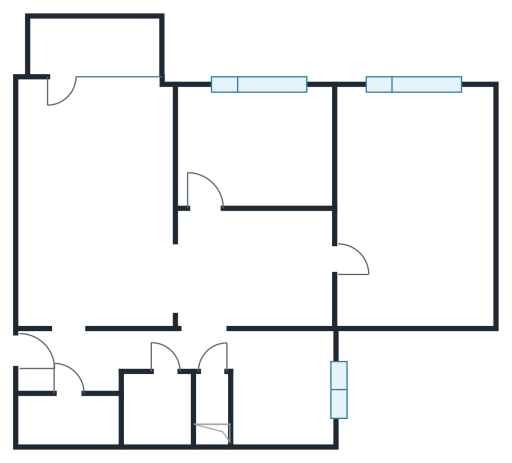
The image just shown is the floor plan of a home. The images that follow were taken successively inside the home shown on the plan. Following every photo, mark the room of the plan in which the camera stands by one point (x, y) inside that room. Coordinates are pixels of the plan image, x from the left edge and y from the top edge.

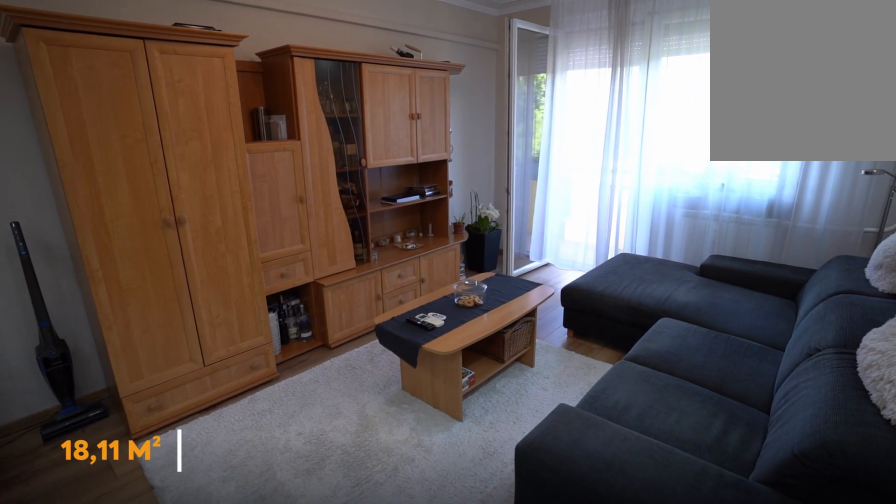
(86, 201)
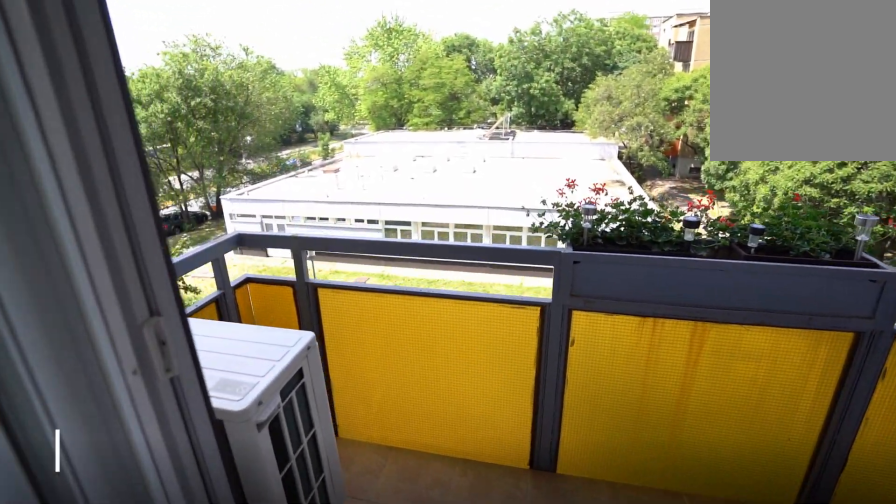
(86, 49)
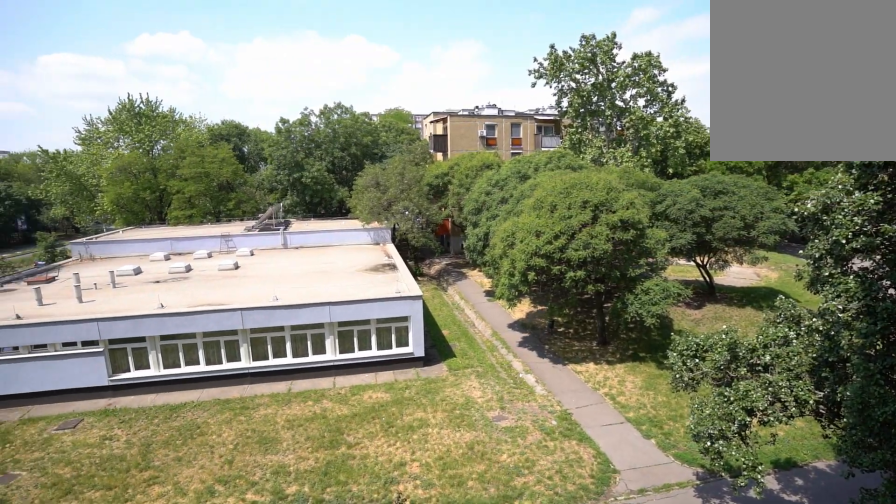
(86, 48)
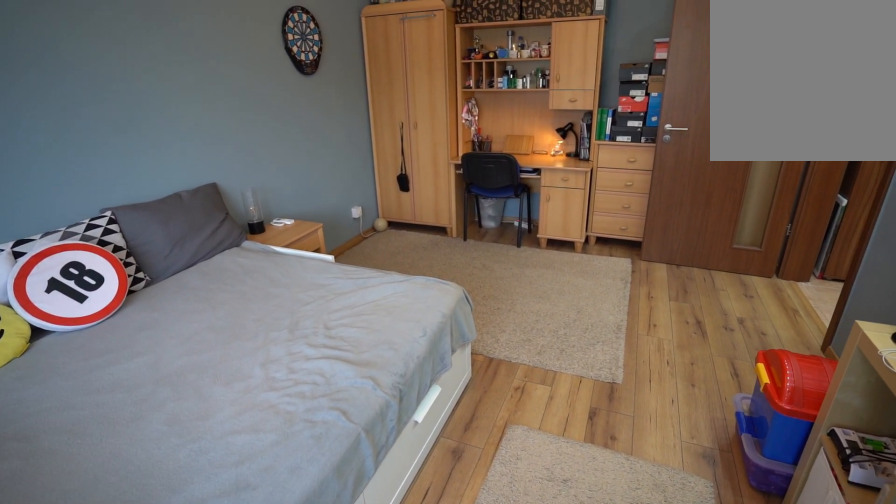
(420, 218)
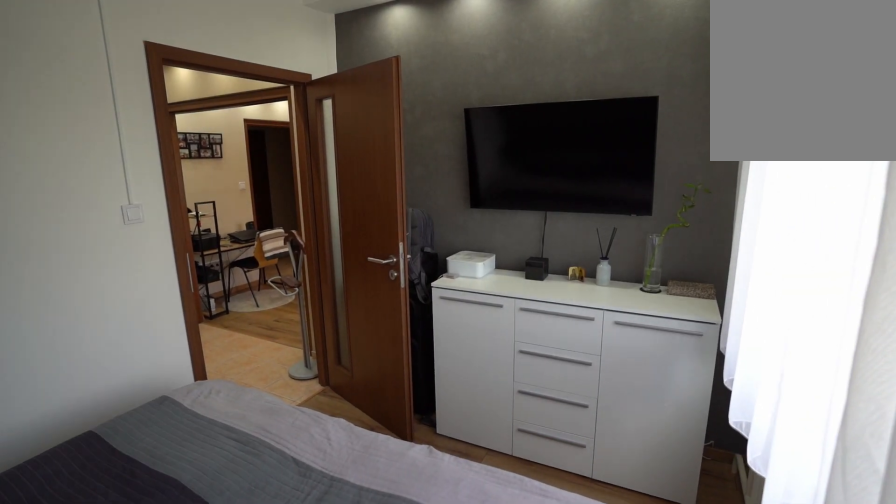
(263, 142)
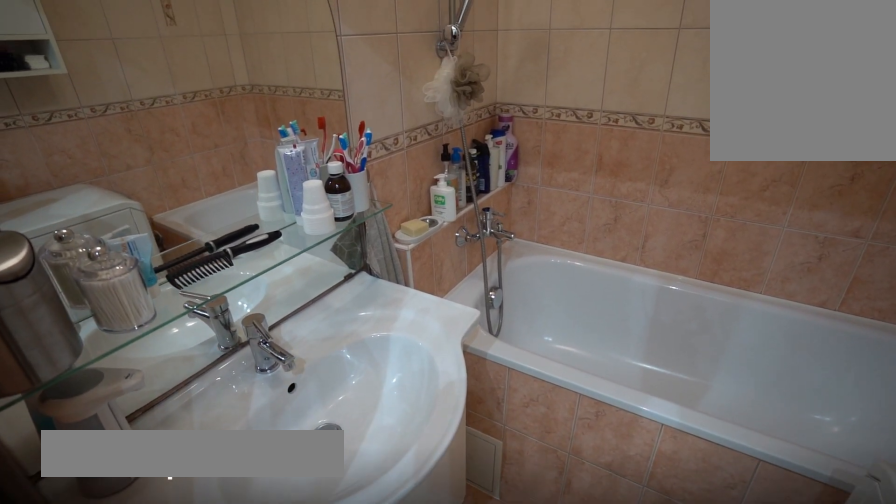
(147, 402)
